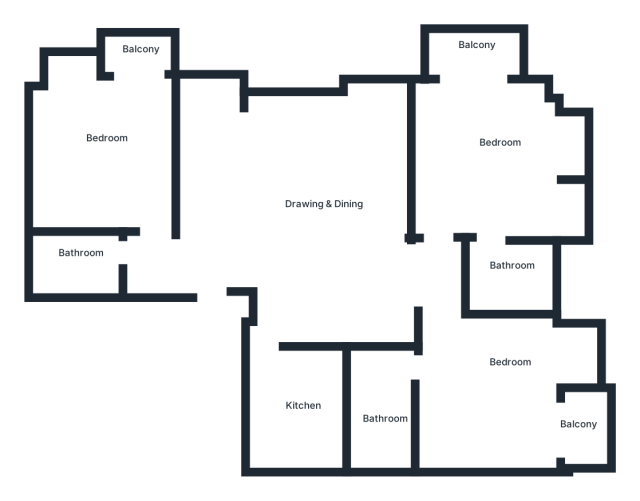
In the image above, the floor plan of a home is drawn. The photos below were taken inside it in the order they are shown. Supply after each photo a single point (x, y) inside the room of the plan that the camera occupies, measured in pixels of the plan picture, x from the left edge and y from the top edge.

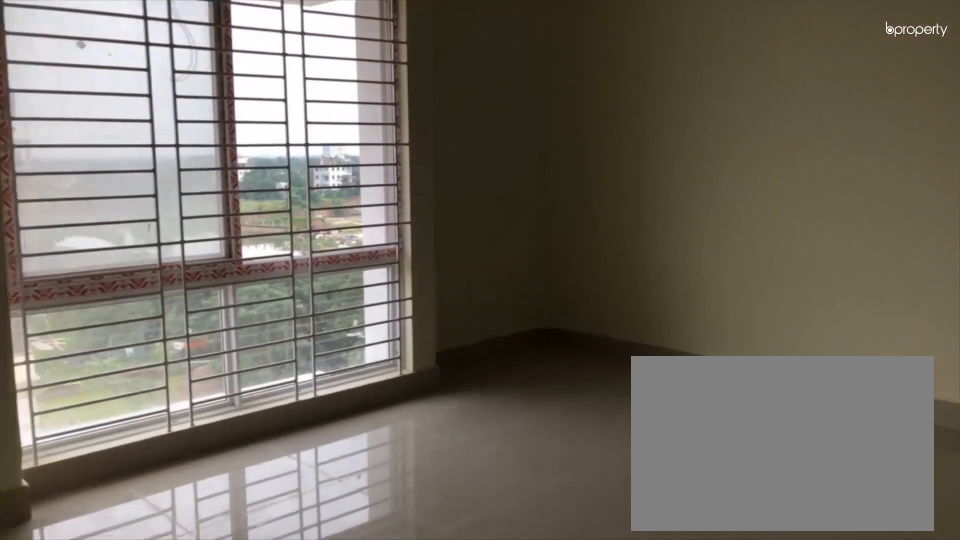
(309, 242)
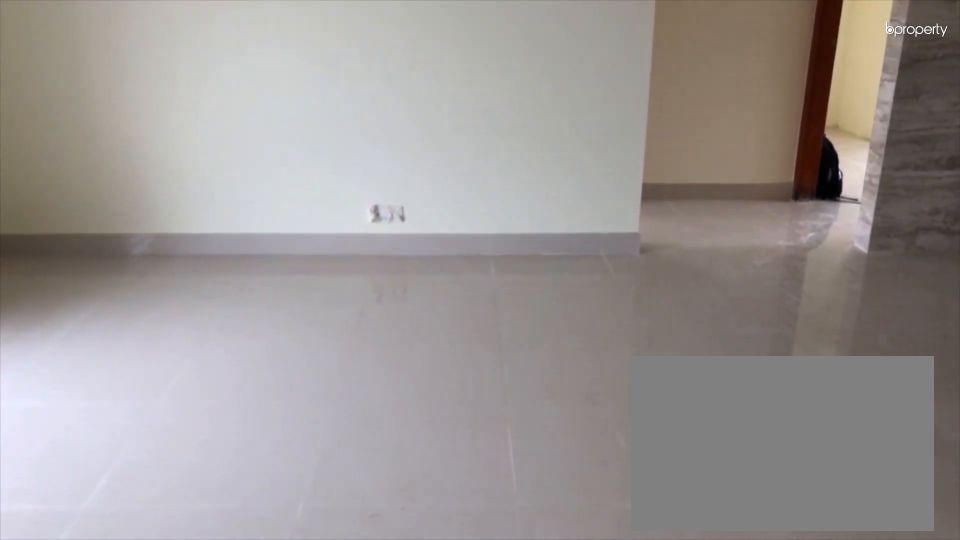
(309, 242)
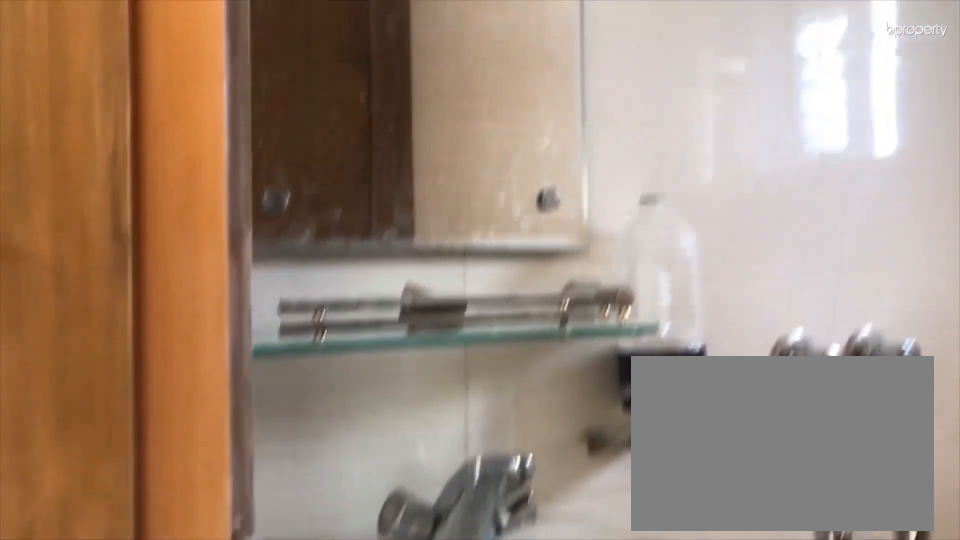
(81, 254)
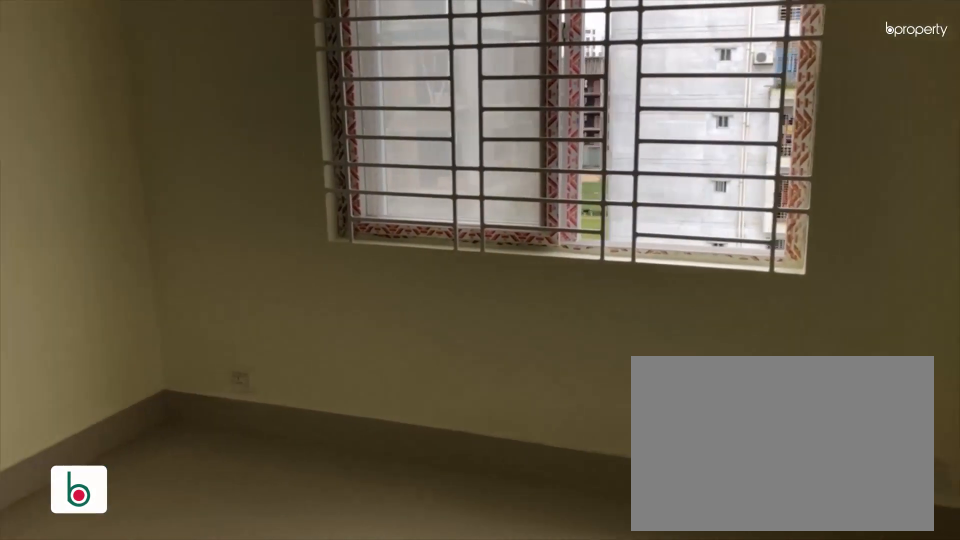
(115, 148)
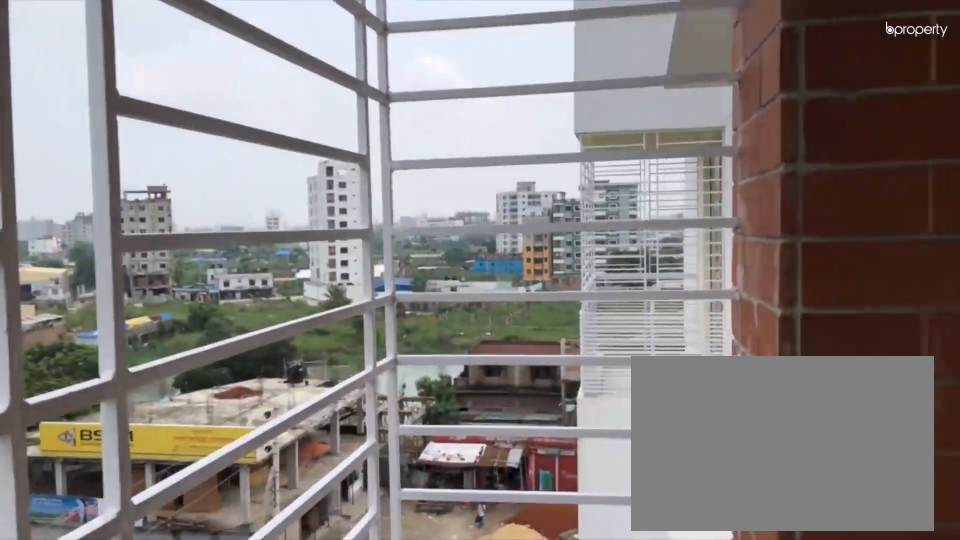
(137, 58)
